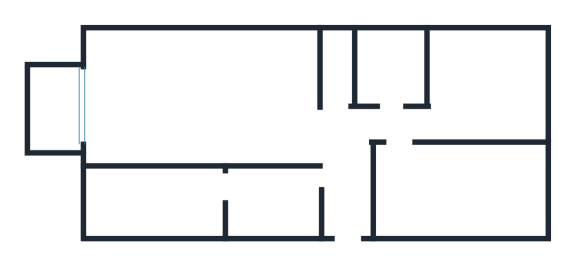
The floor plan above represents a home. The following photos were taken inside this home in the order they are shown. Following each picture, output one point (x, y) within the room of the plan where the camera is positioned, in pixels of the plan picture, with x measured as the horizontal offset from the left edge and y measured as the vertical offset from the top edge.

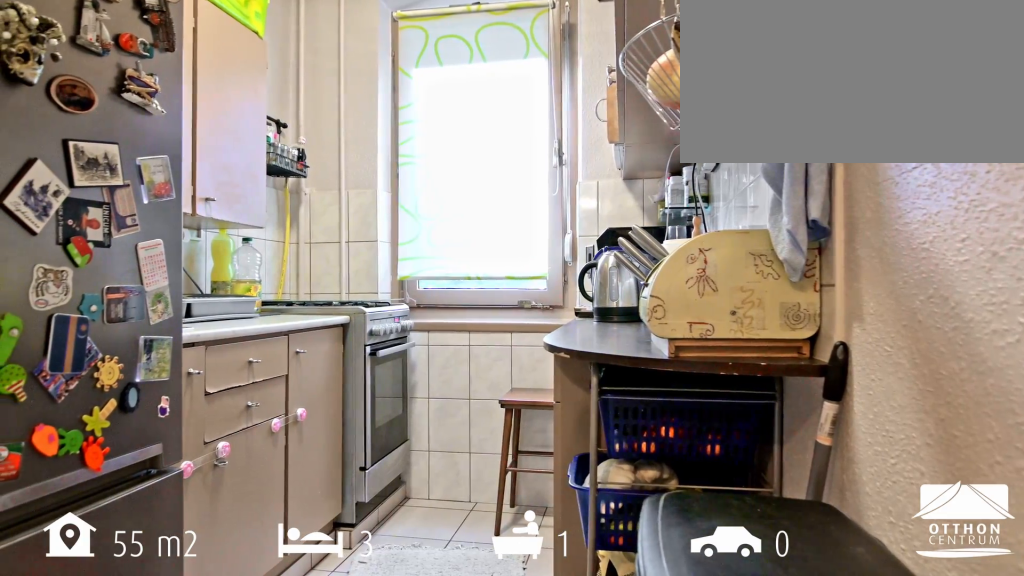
(159, 201)
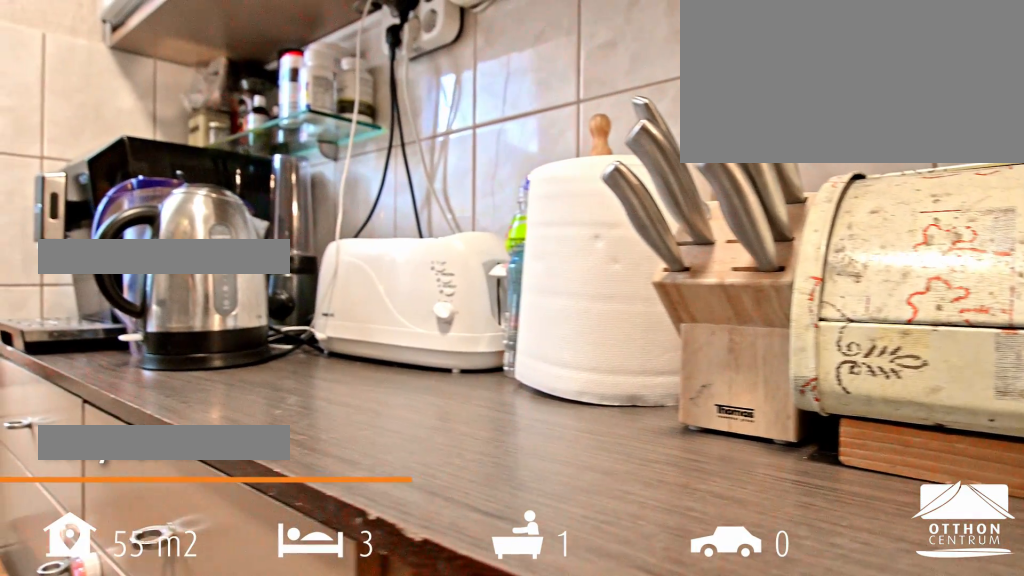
(159, 201)
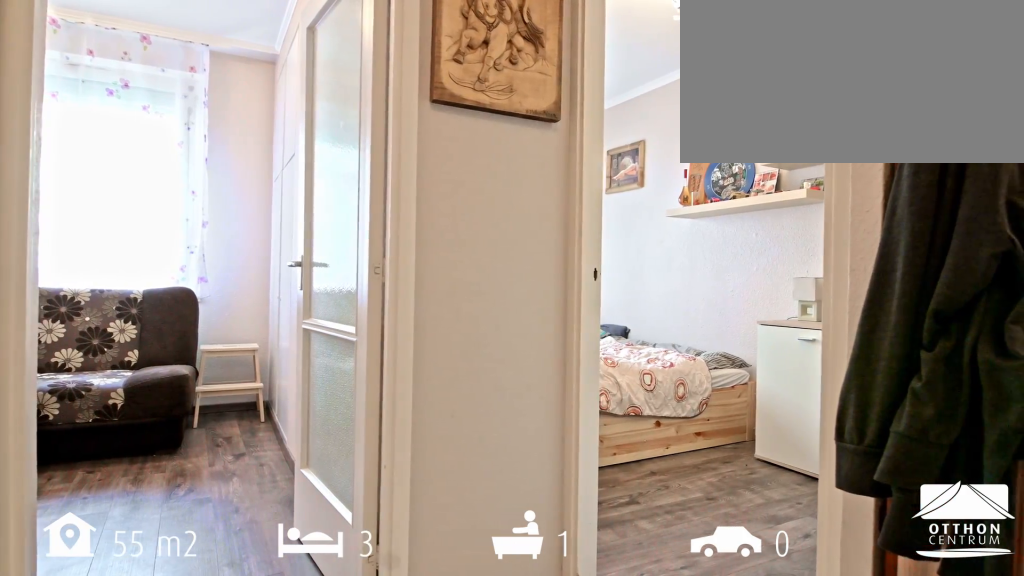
(346, 178)
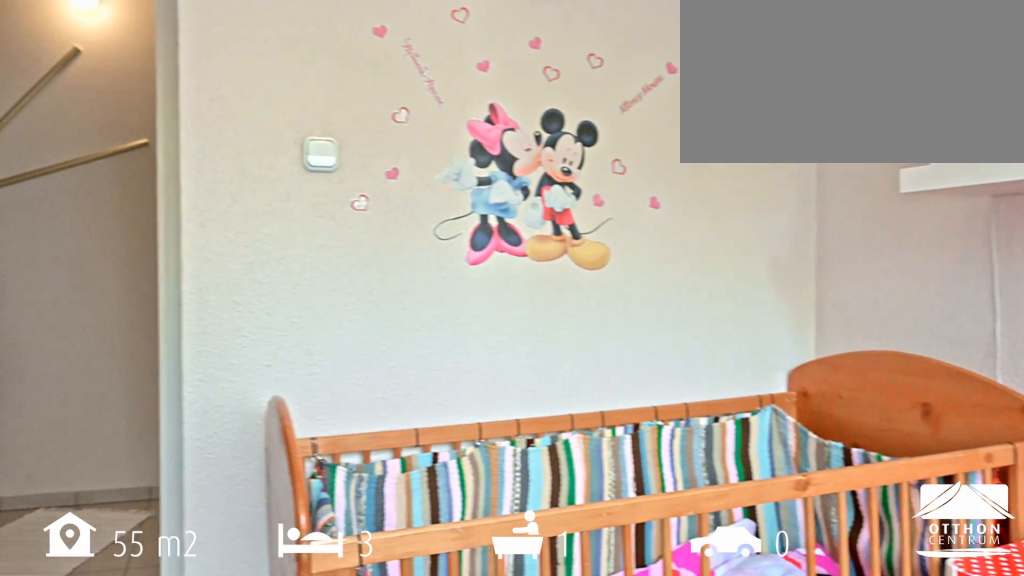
(481, 82)
